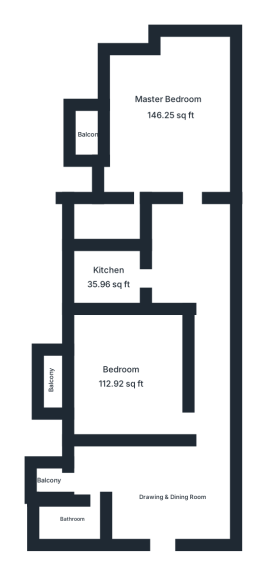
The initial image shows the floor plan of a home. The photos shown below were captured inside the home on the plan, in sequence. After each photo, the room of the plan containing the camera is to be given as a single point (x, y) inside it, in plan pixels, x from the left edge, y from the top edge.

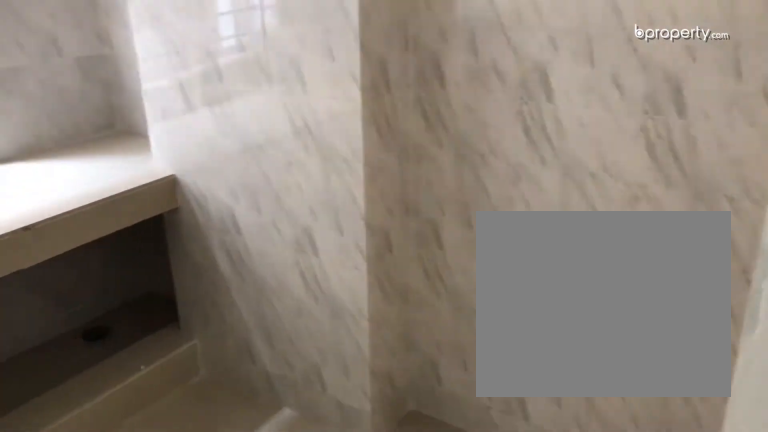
(109, 276)
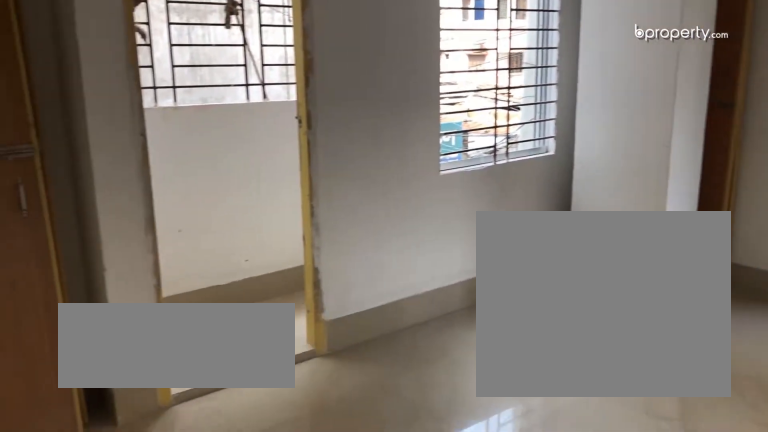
(148, 132)
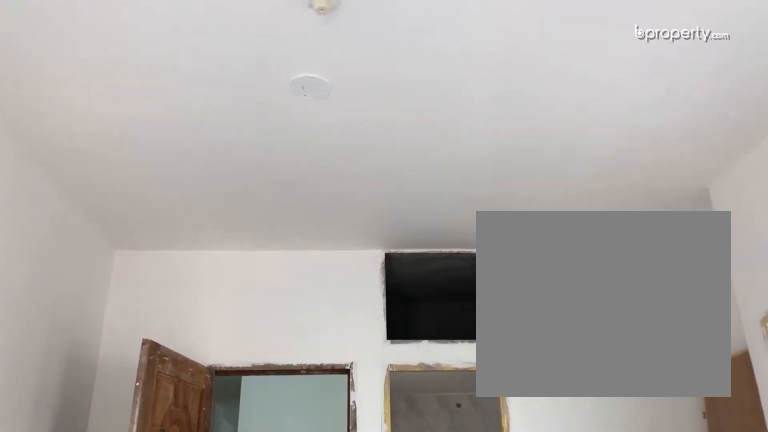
(148, 132)
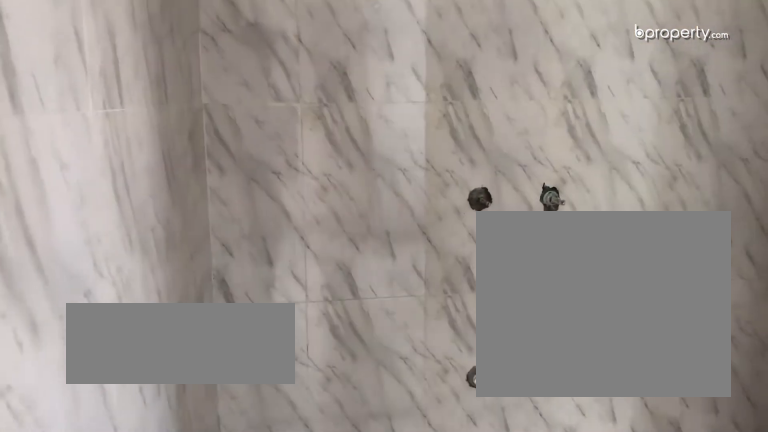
(110, 224)
